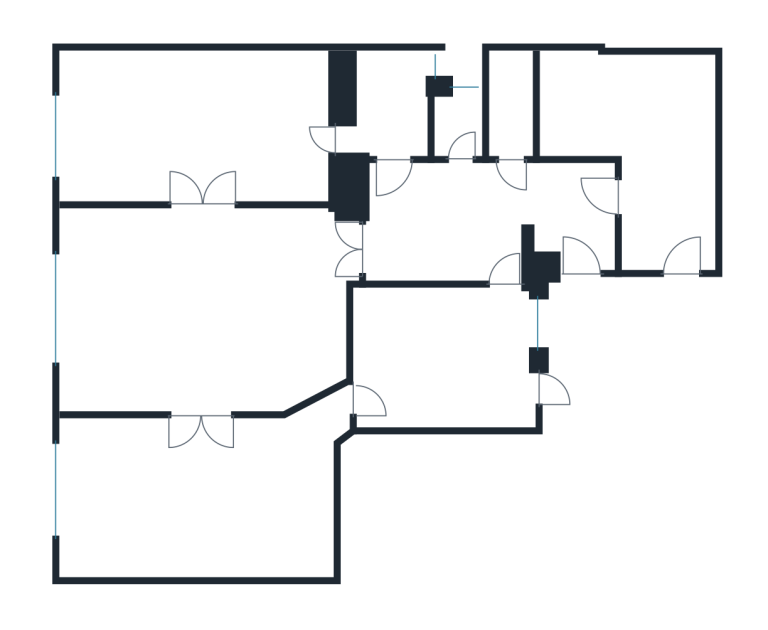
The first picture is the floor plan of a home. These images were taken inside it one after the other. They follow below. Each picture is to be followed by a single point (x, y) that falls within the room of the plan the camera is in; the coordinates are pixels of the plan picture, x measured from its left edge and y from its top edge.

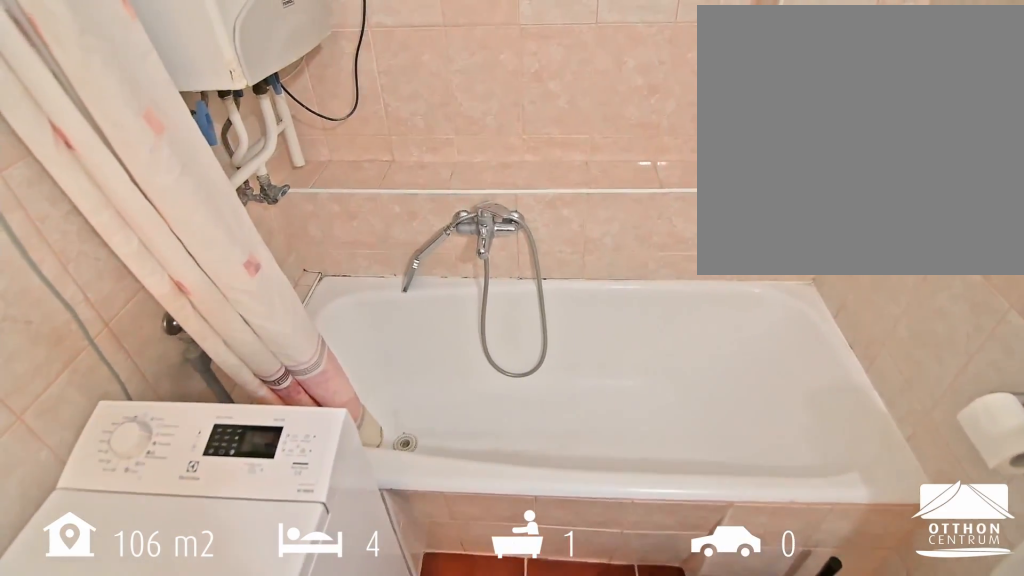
(391, 108)
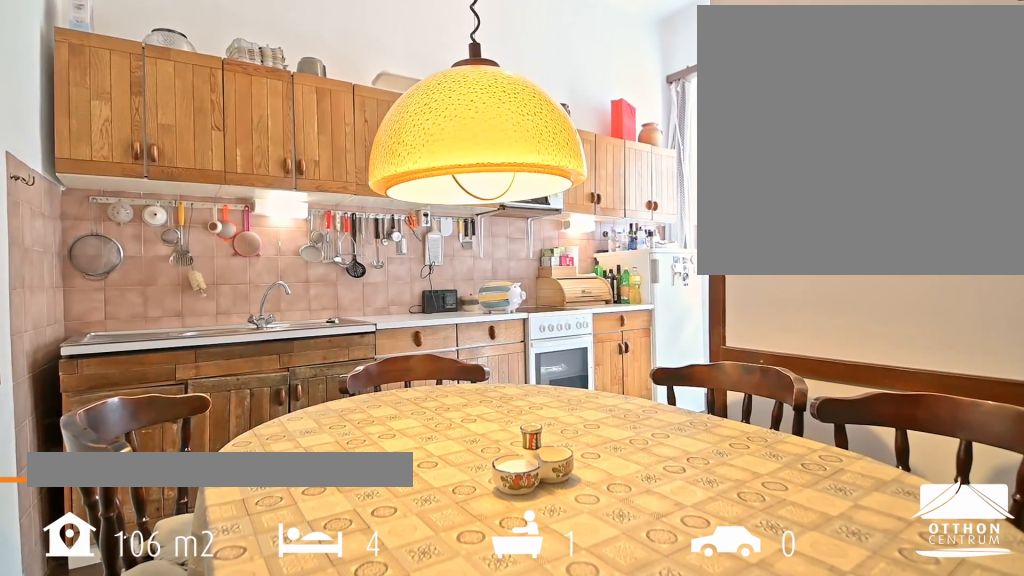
(652, 116)
